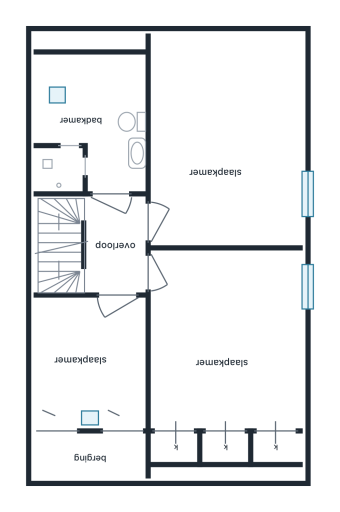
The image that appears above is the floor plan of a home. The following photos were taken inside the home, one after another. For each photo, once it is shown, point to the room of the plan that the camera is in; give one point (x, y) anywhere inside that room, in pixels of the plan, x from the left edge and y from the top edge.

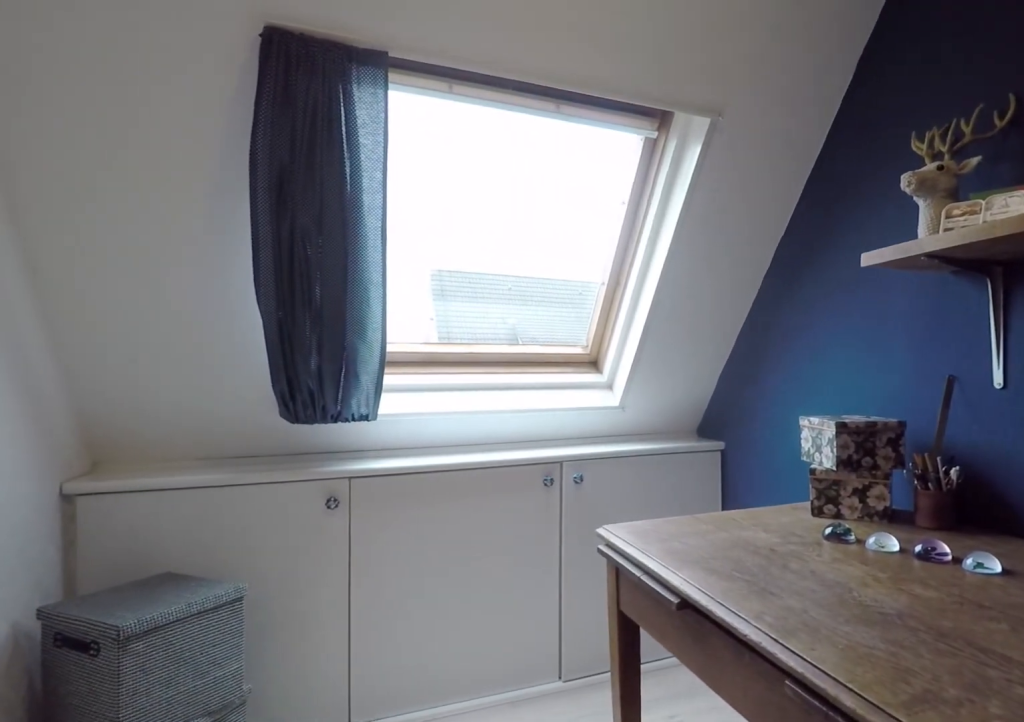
(90, 357)
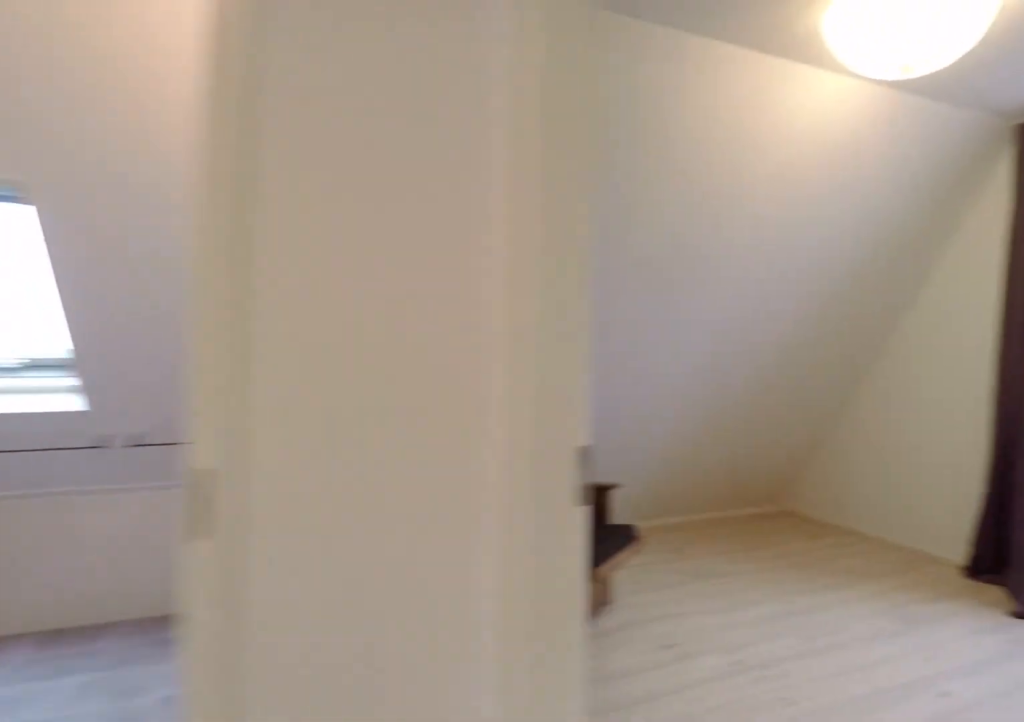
(115, 244)
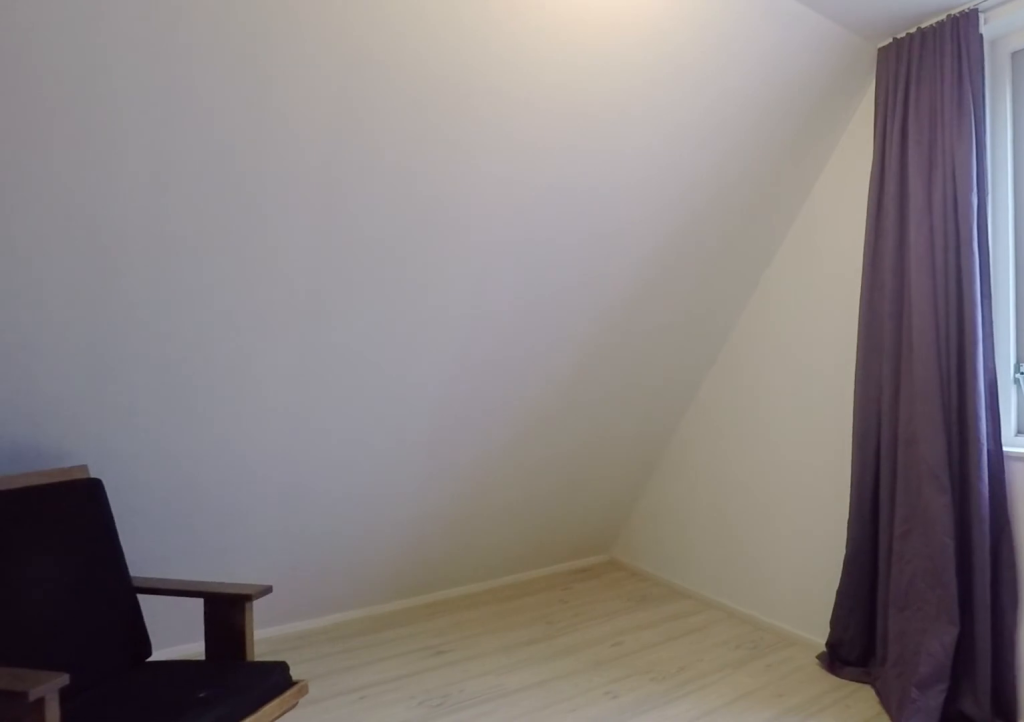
(225, 169)
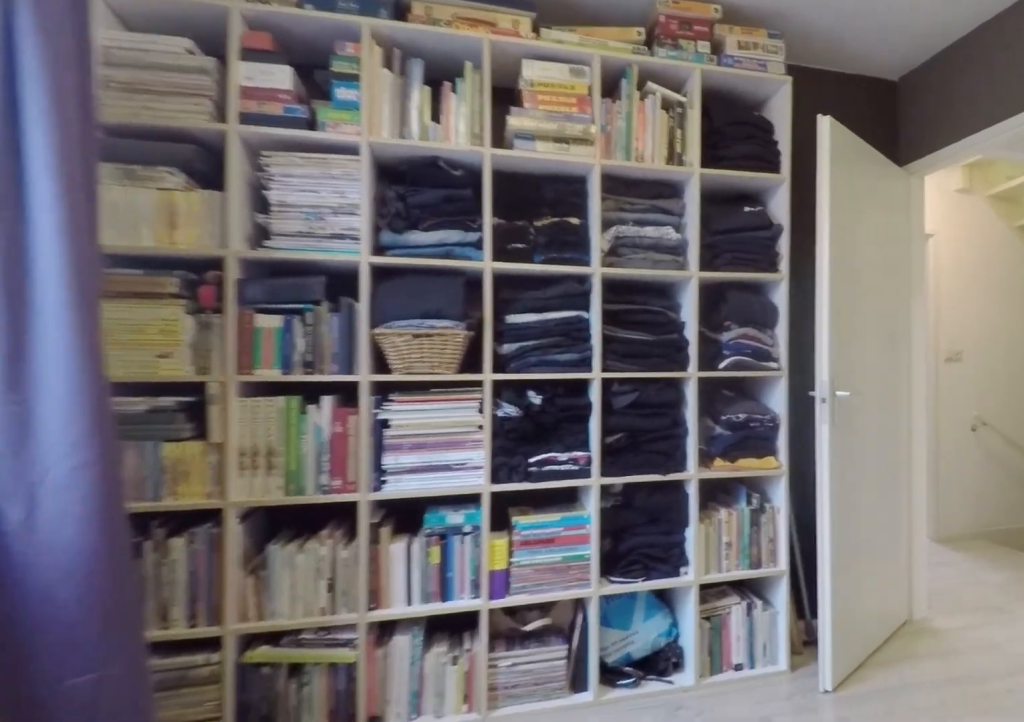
(225, 169)
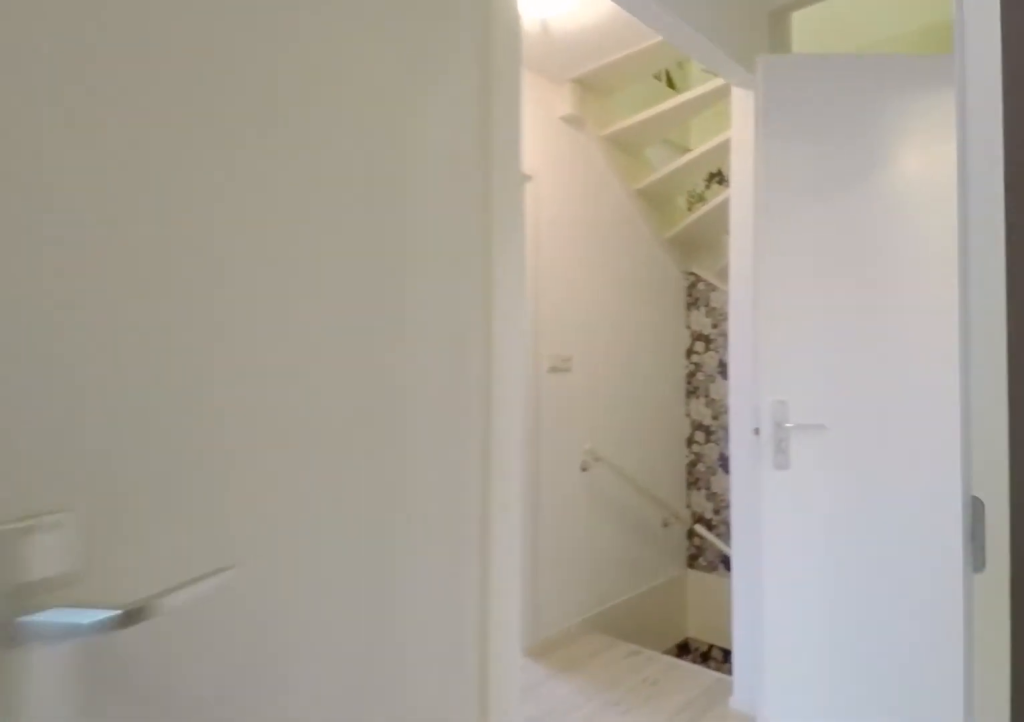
(225, 169)
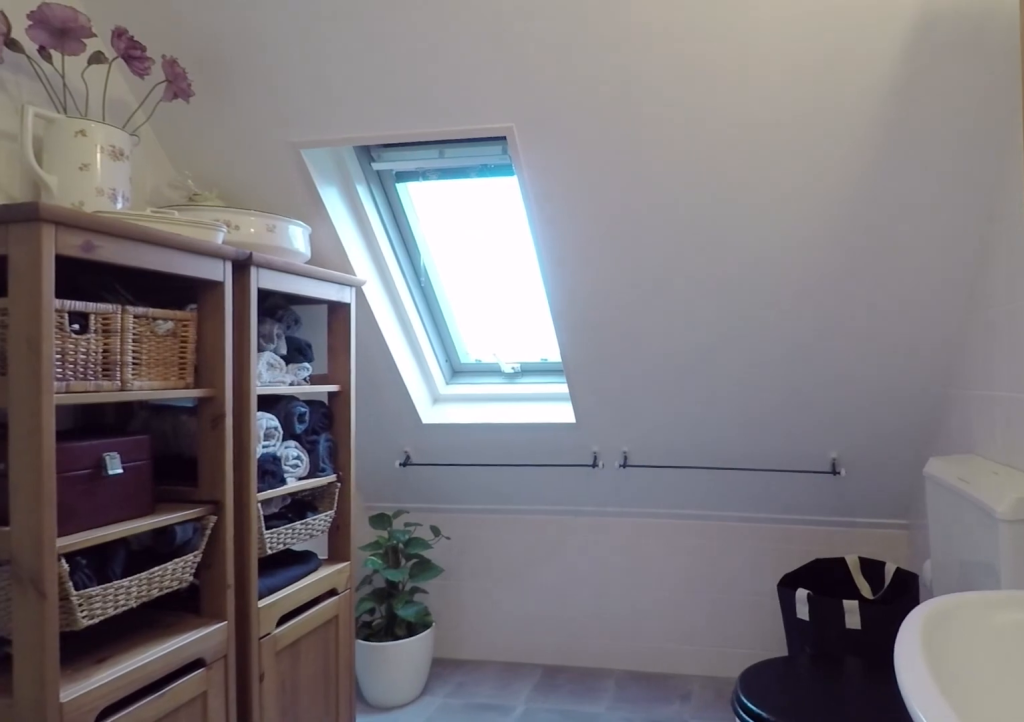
(91, 143)
